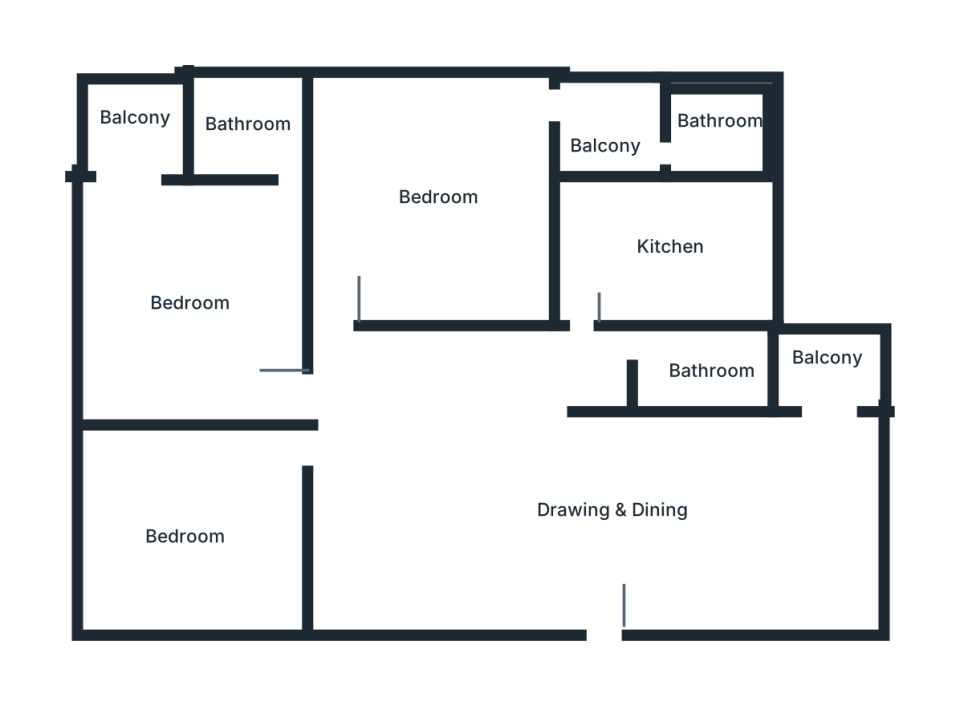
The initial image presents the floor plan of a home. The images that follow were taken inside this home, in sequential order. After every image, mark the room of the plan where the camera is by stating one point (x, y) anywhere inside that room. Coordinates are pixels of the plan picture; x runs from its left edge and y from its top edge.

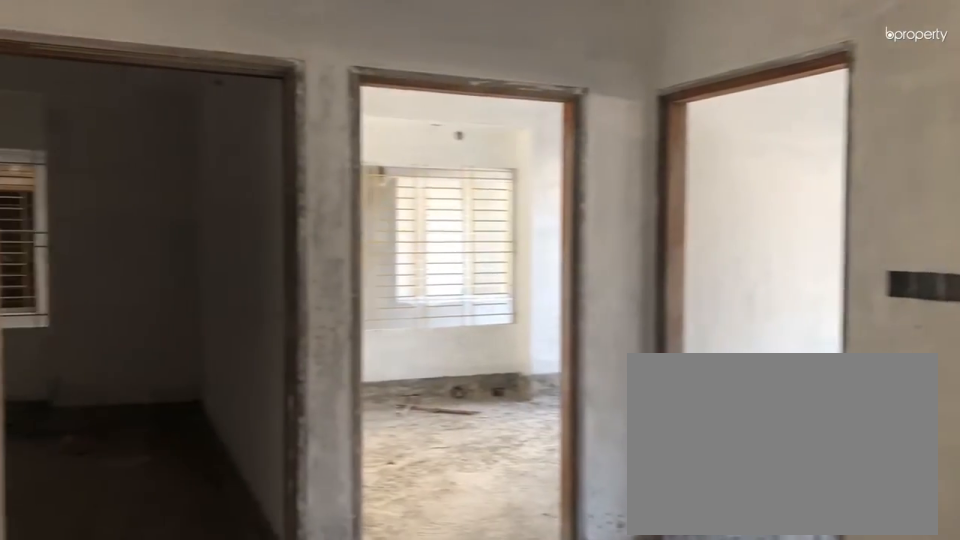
(352, 390)
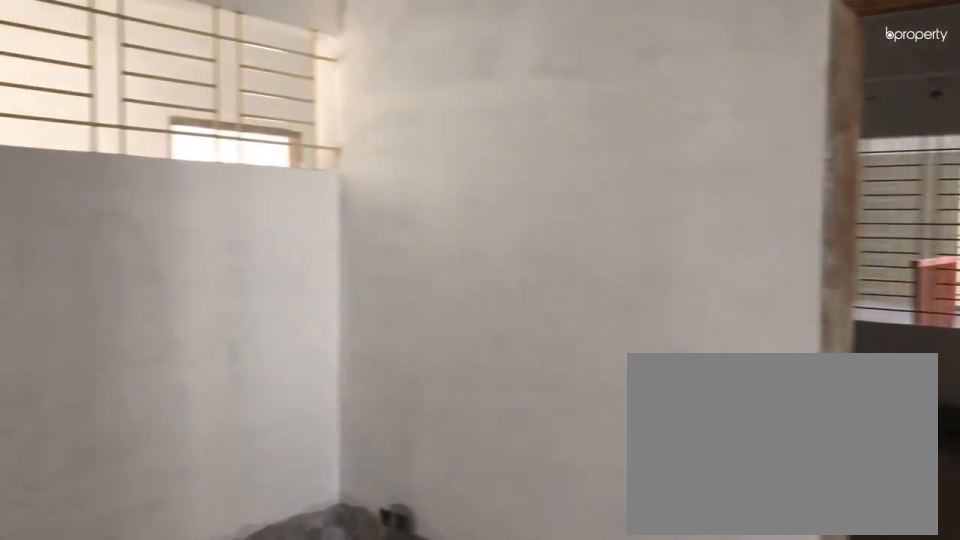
(374, 585)
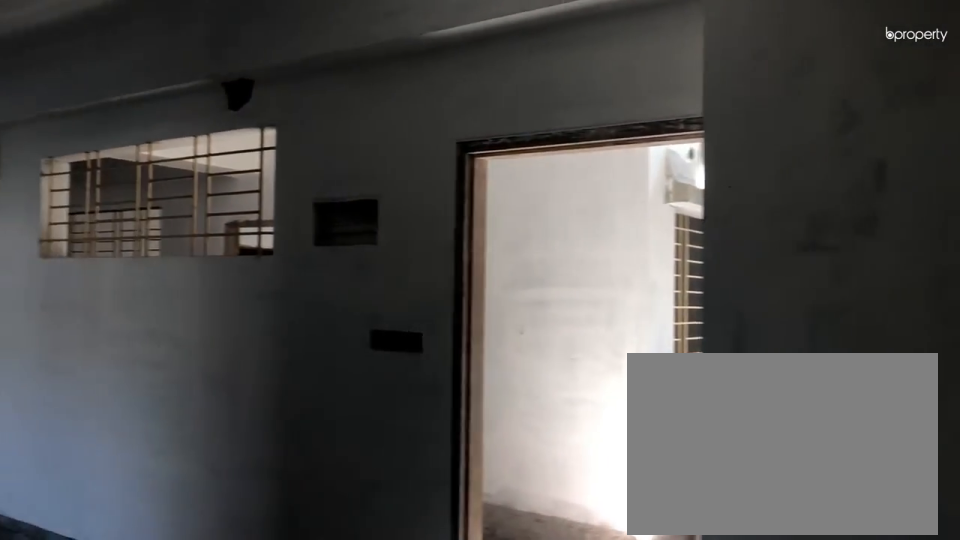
(649, 567)
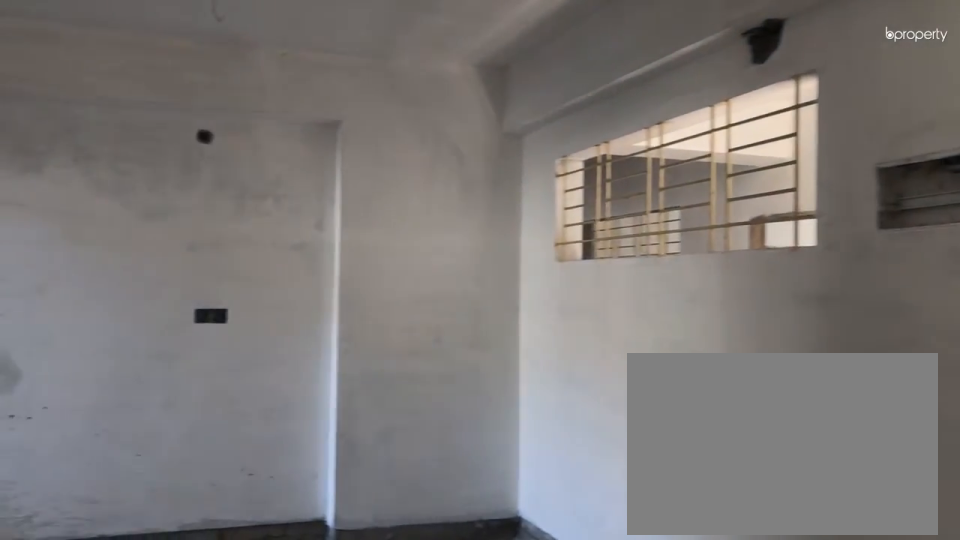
(811, 518)
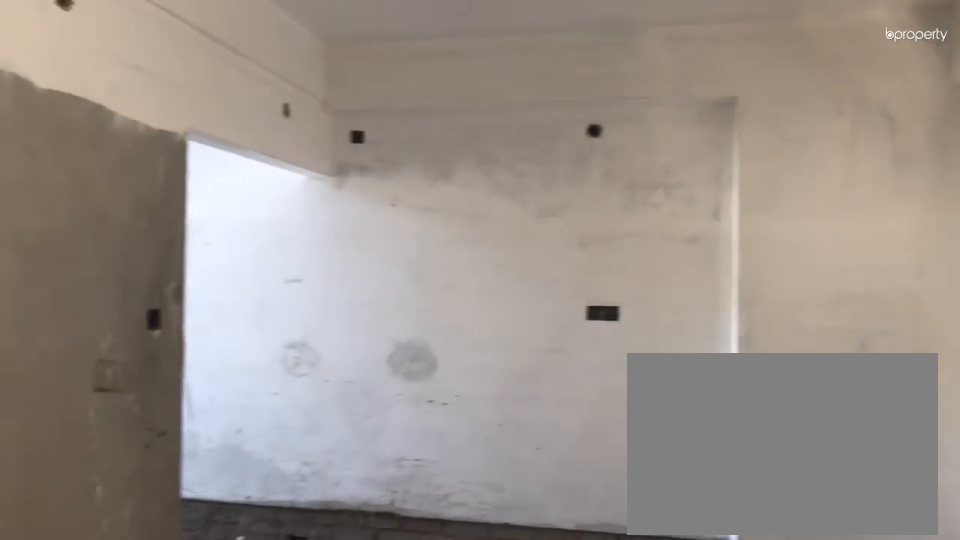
(811, 518)
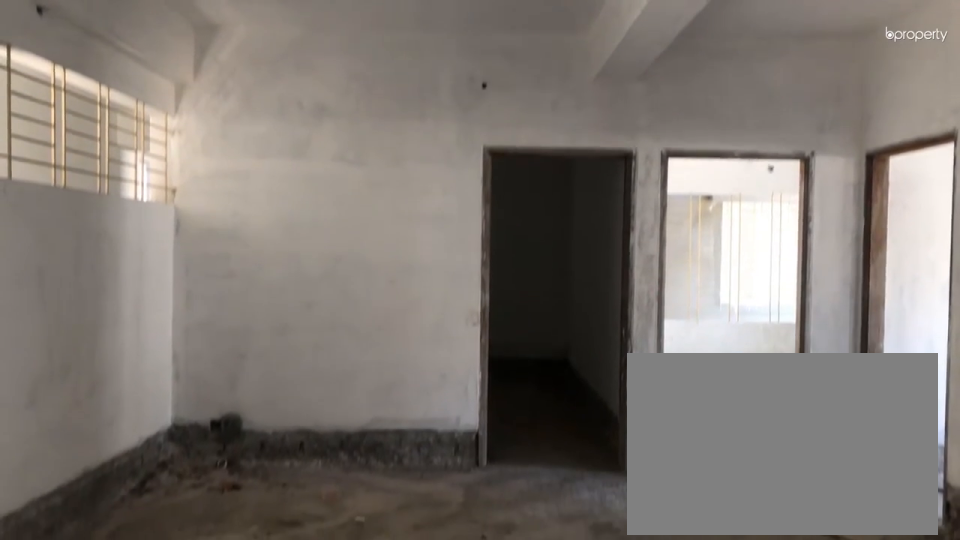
(527, 503)
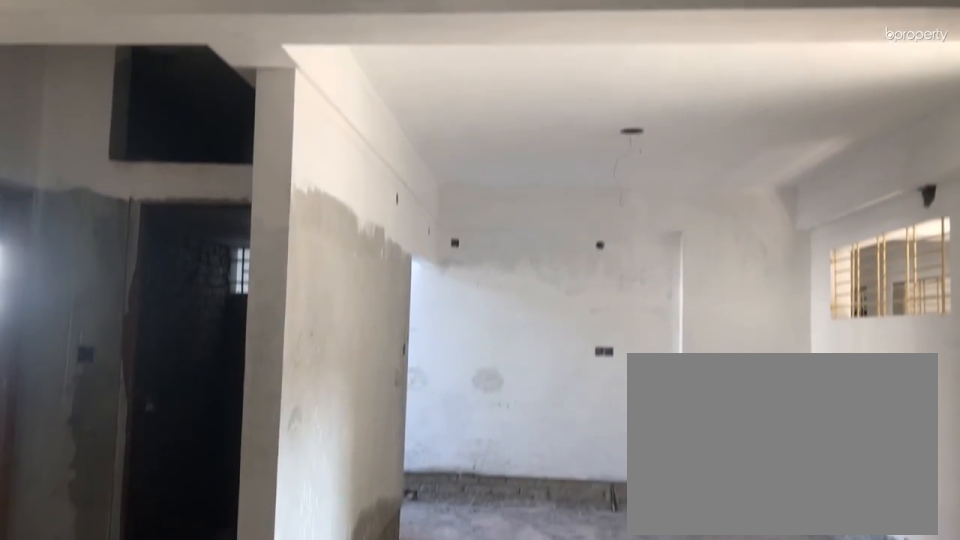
(527, 504)
